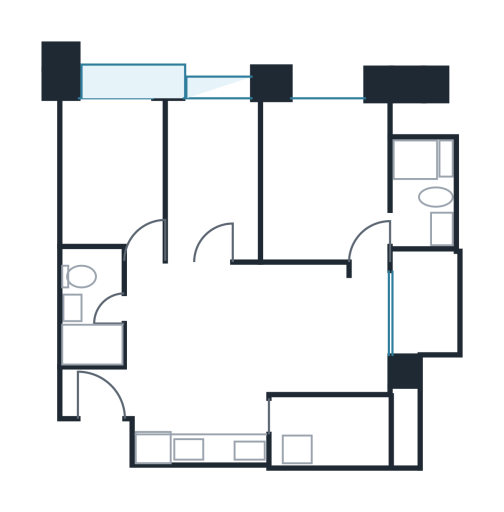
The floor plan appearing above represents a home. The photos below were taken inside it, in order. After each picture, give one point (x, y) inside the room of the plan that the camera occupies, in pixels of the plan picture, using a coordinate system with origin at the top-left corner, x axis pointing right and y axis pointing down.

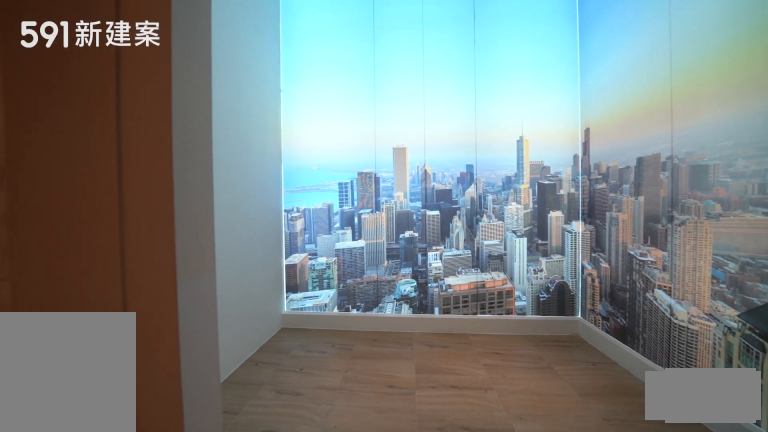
(424, 301)
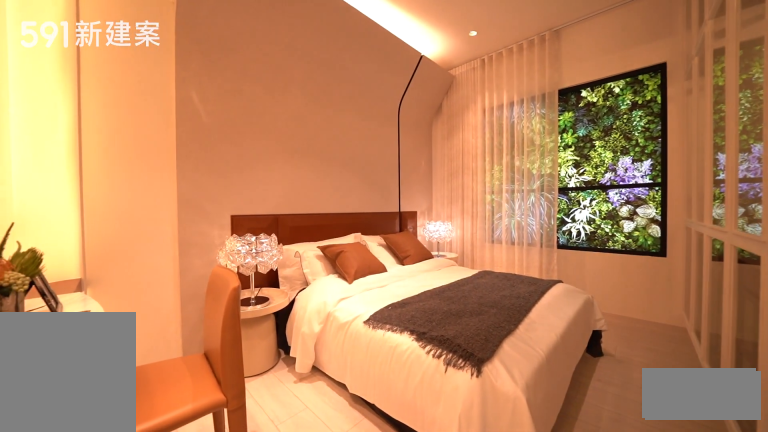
(324, 180)
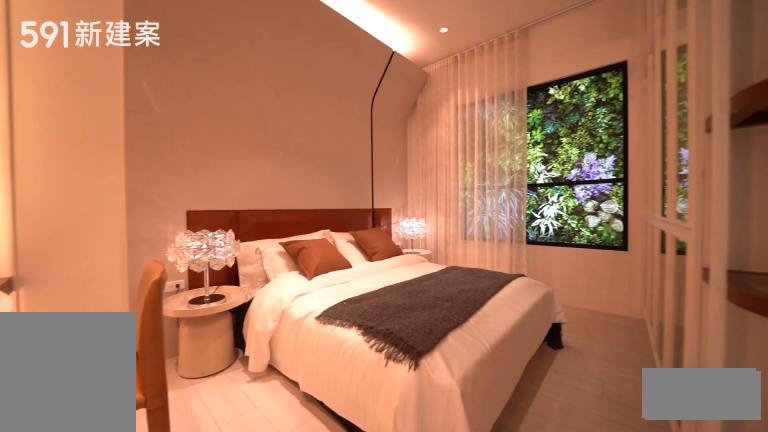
(324, 180)
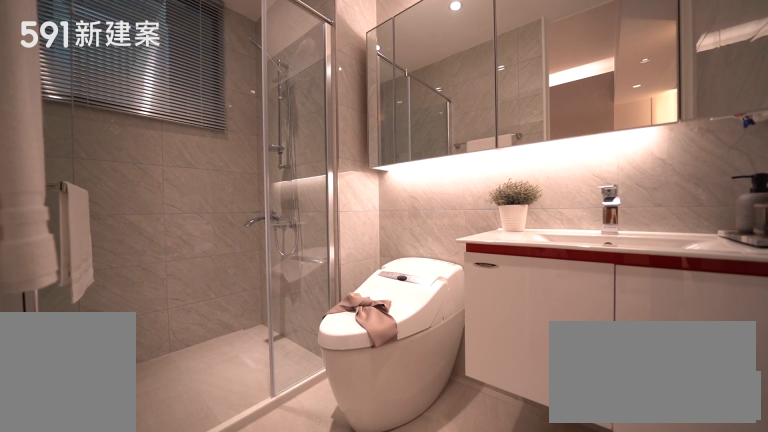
(424, 192)
